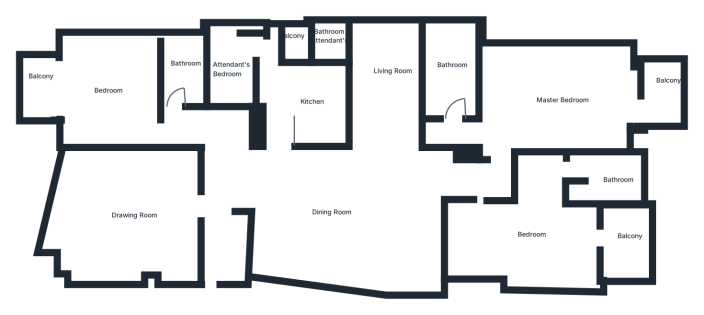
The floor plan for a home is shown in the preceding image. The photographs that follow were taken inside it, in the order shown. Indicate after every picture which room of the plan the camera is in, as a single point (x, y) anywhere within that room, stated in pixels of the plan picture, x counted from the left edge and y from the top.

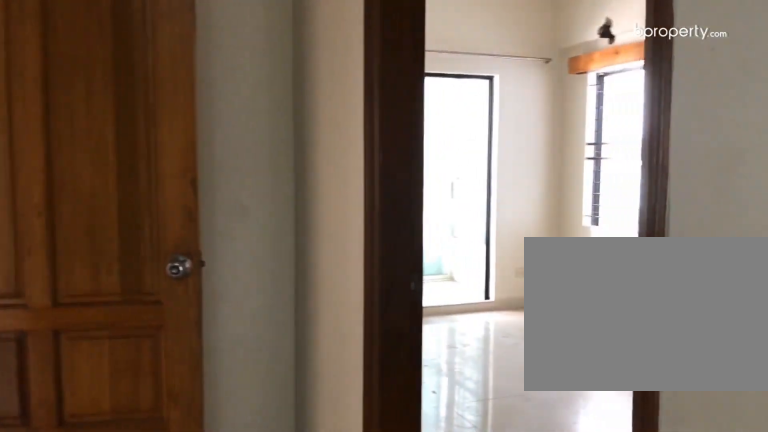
(485, 217)
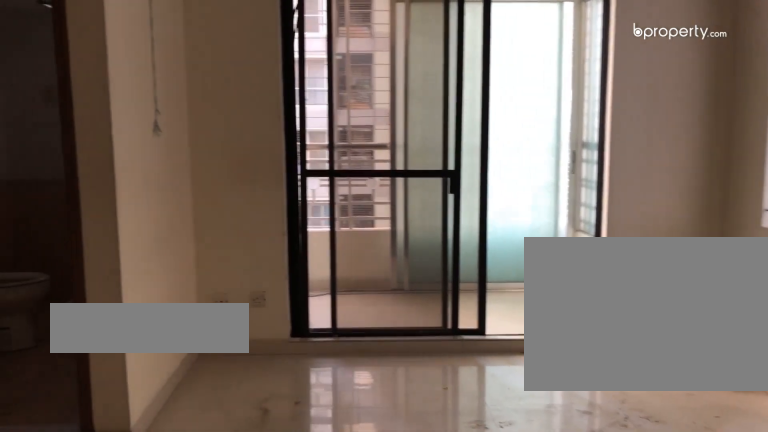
(545, 239)
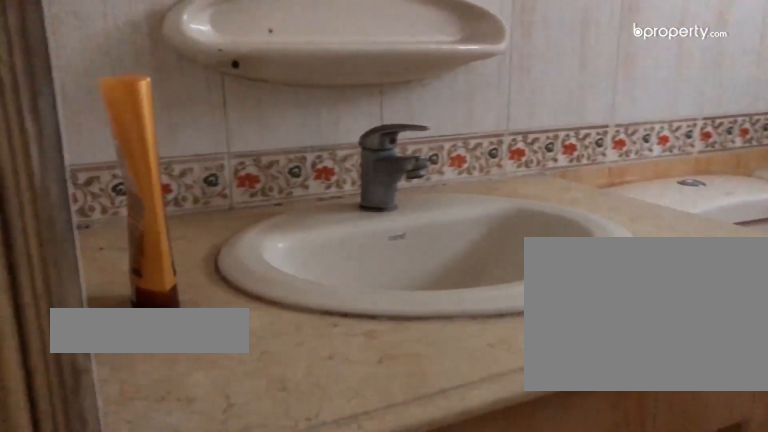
(605, 177)
